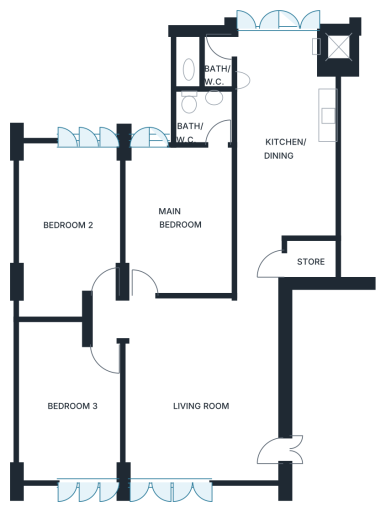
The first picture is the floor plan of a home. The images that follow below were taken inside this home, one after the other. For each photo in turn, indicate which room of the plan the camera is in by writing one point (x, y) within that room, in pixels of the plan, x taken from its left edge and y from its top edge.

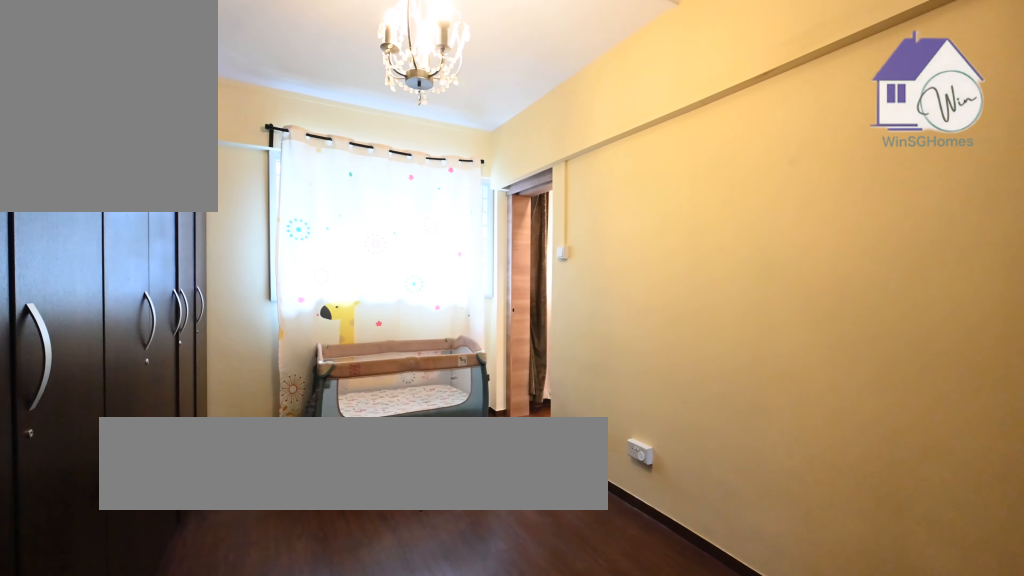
(69, 233)
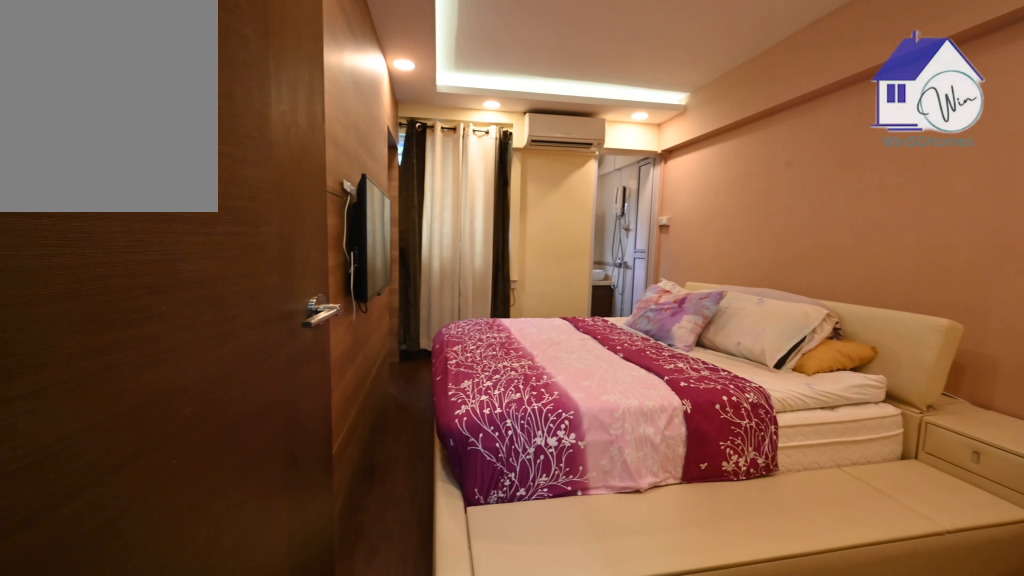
(178, 221)
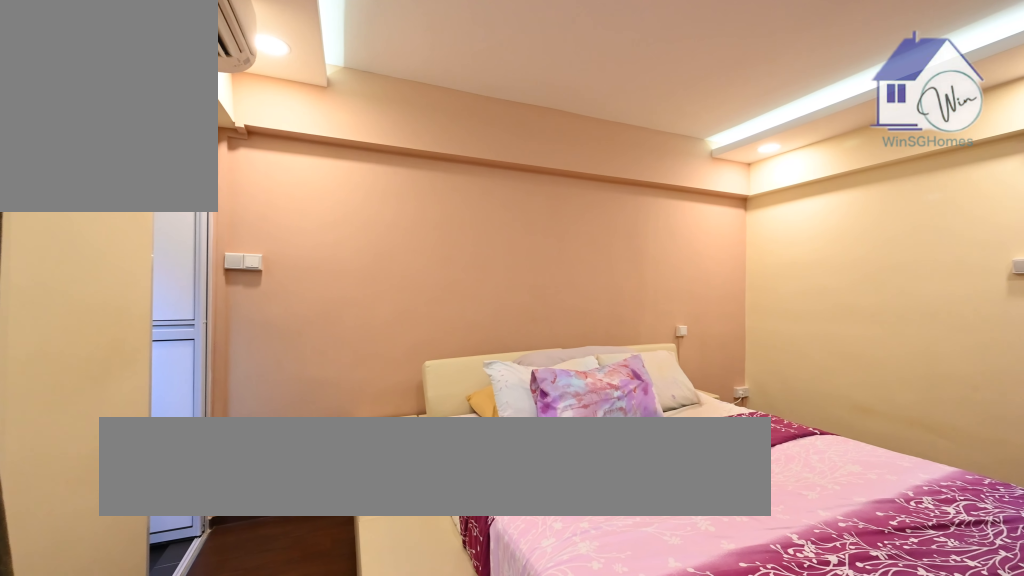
(178, 220)
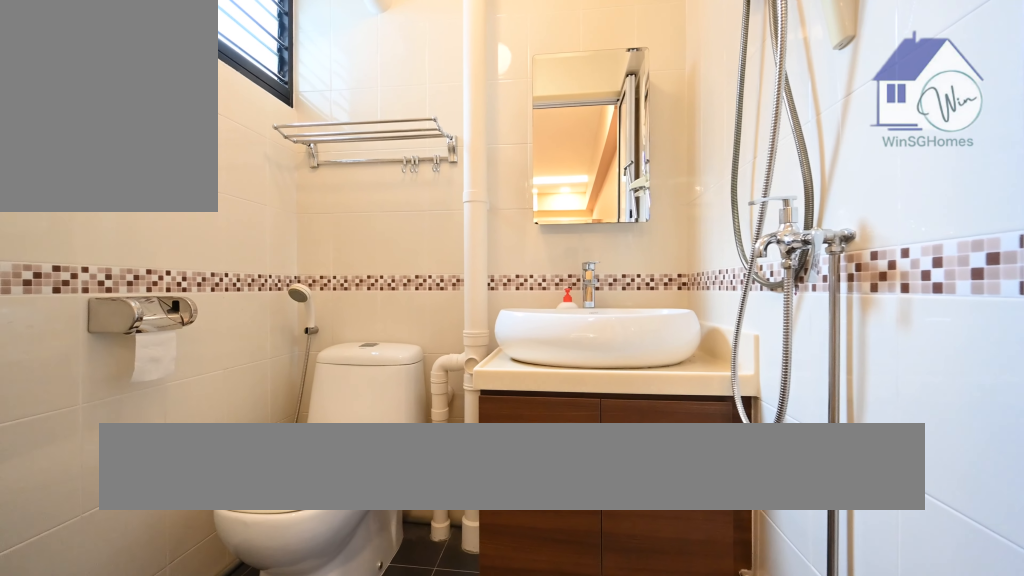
(202, 115)
